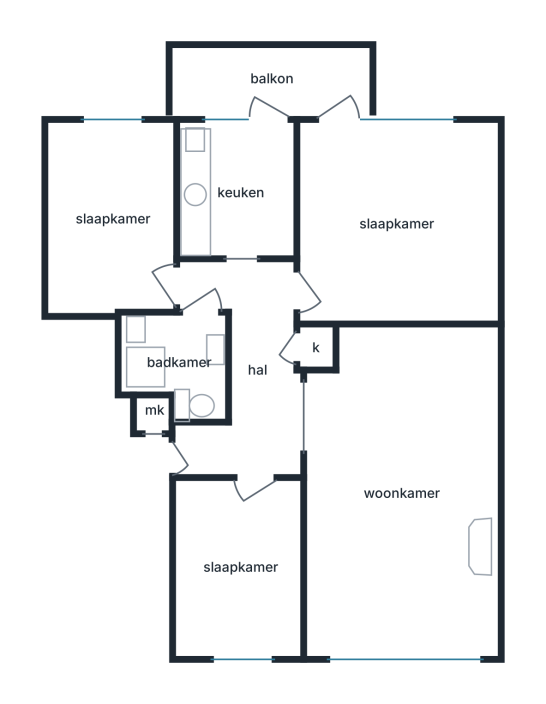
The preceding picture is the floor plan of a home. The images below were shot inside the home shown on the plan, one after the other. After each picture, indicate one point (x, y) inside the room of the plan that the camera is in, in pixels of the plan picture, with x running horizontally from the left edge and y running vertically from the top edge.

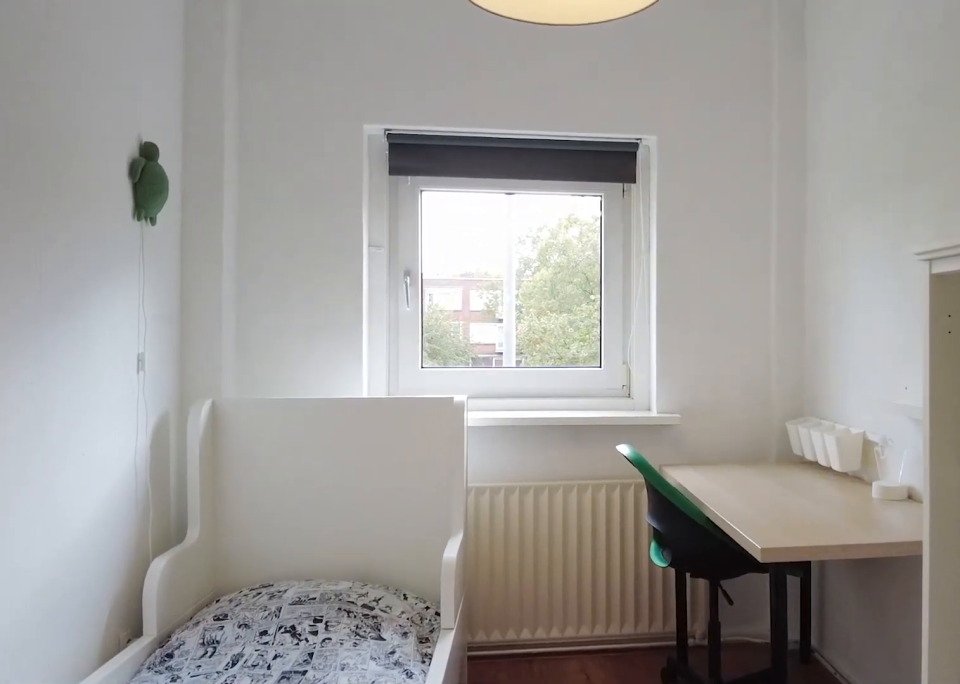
(240, 566)
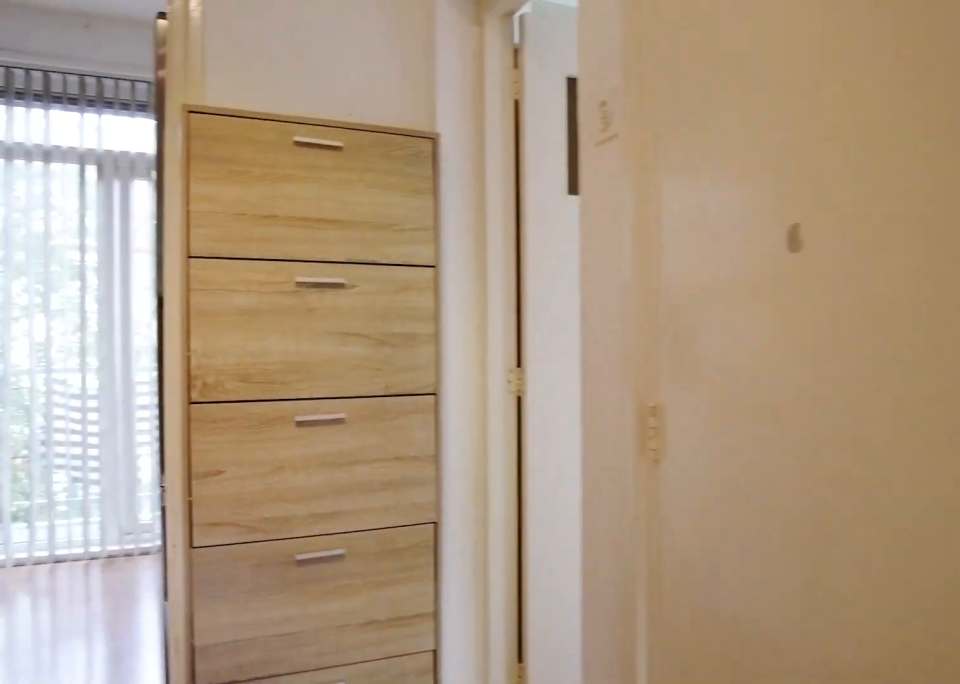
(249, 369)
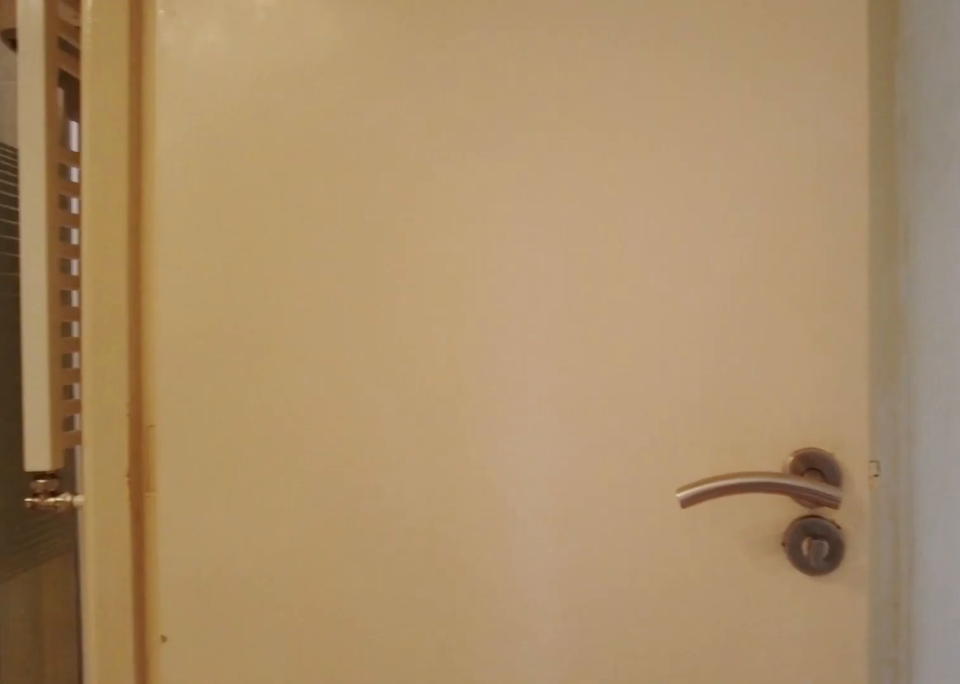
(249, 369)
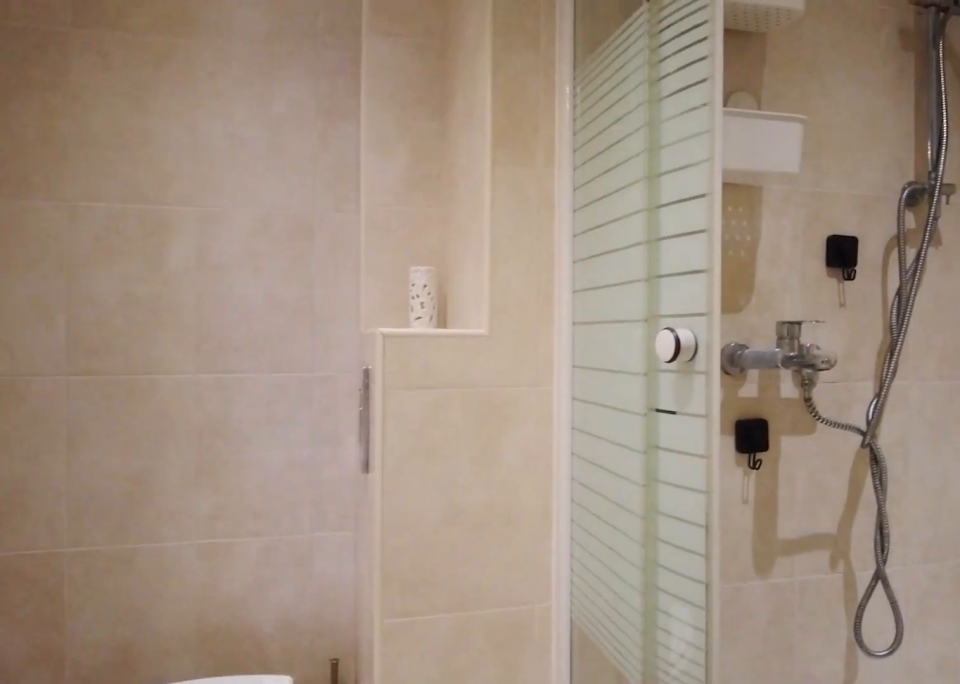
(180, 361)
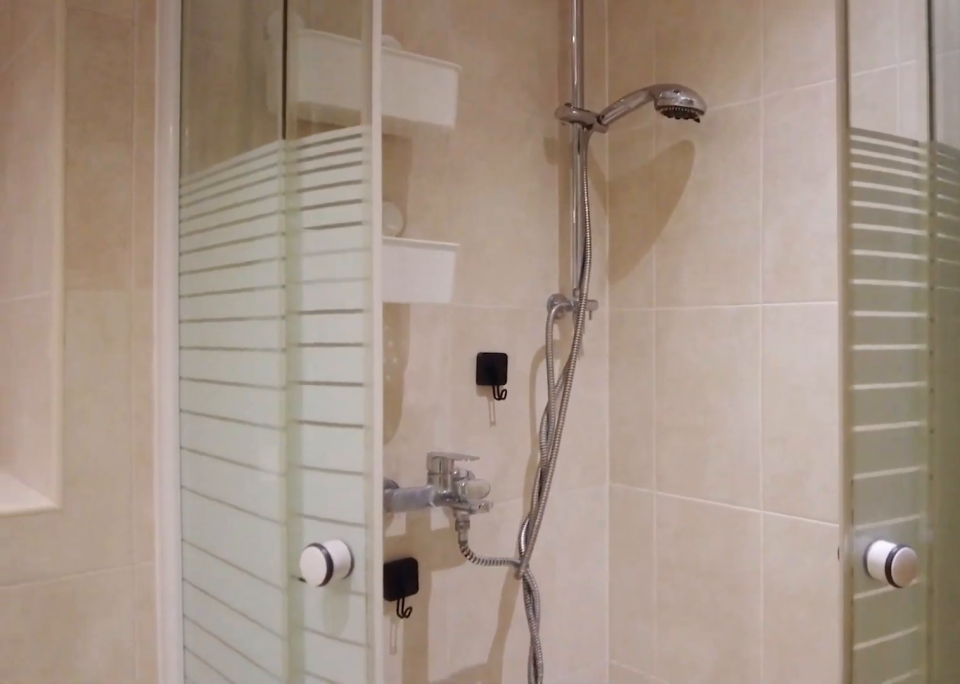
(180, 361)
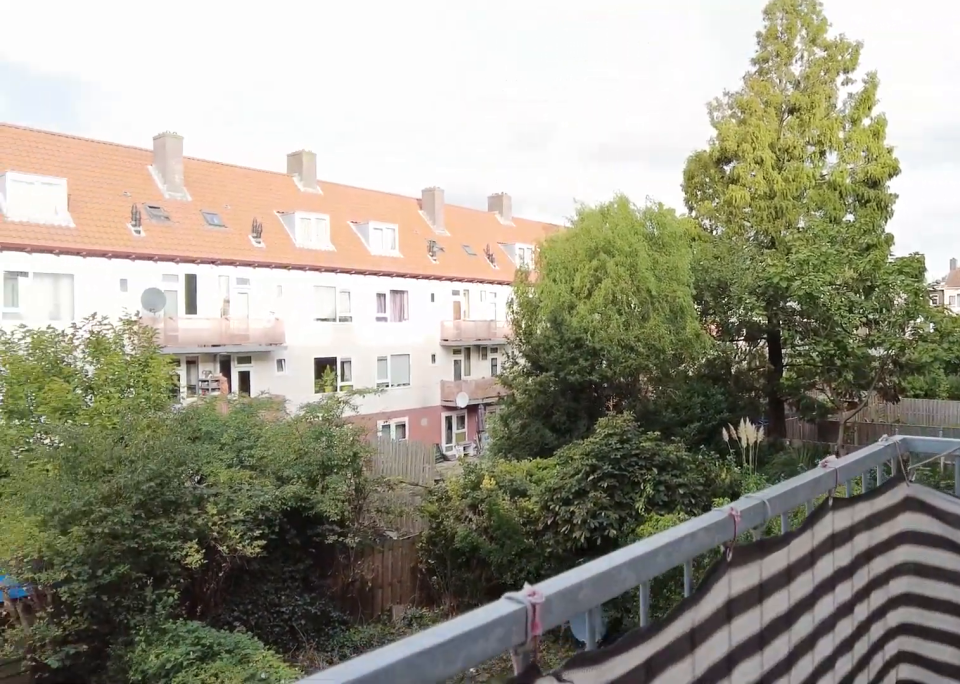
(270, 83)
